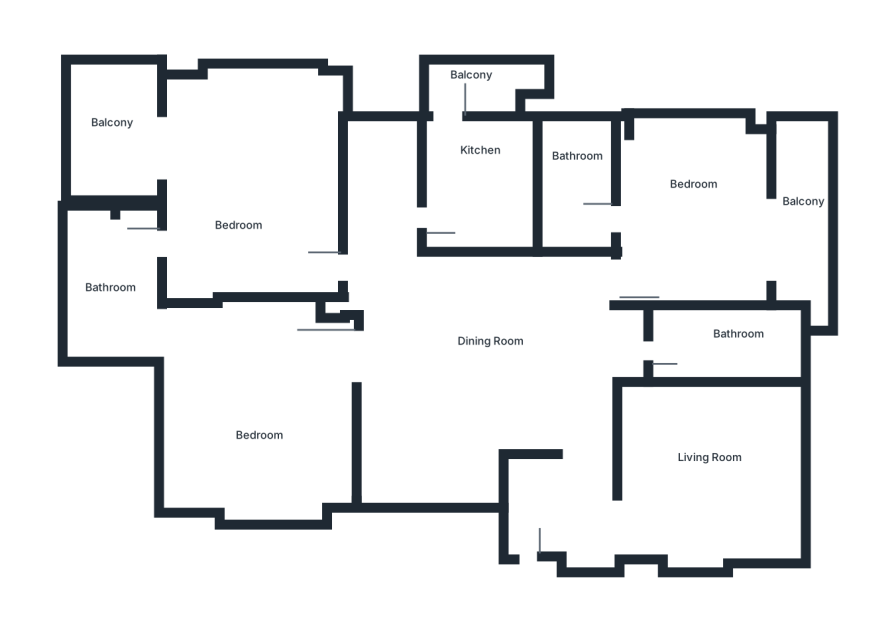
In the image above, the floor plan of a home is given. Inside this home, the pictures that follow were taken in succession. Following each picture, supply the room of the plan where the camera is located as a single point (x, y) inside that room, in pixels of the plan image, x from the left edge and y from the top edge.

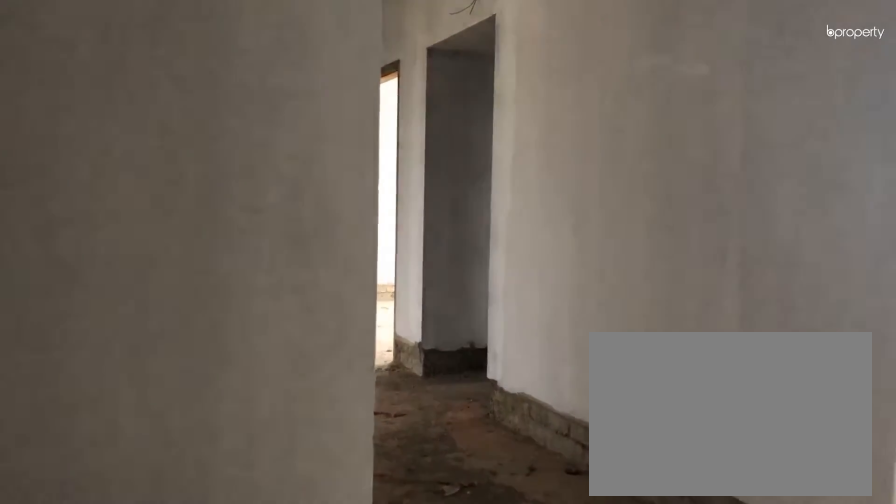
(558, 500)
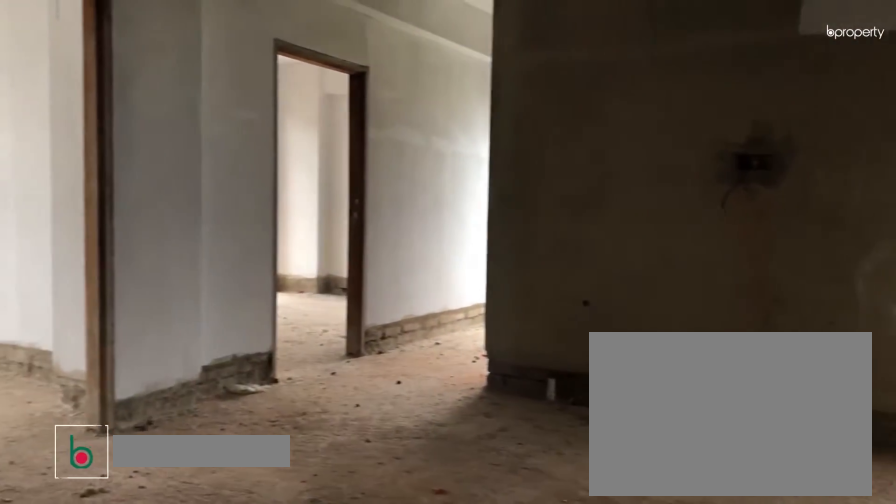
(488, 371)
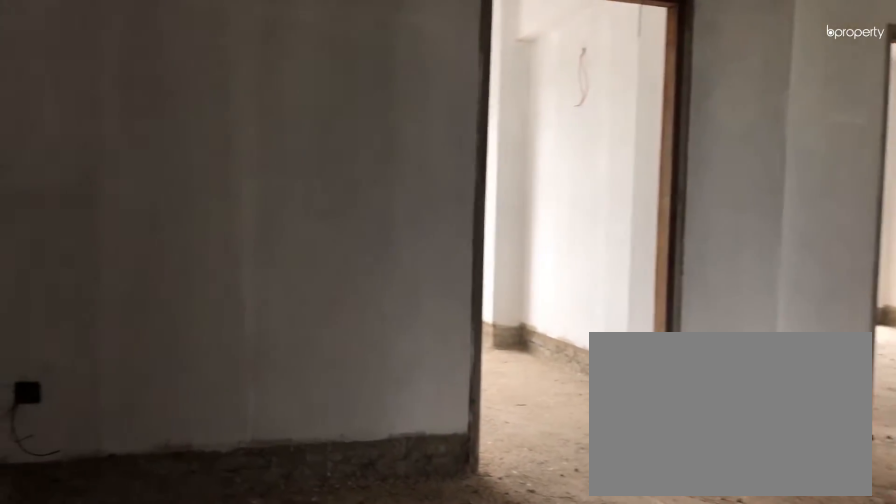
(488, 371)
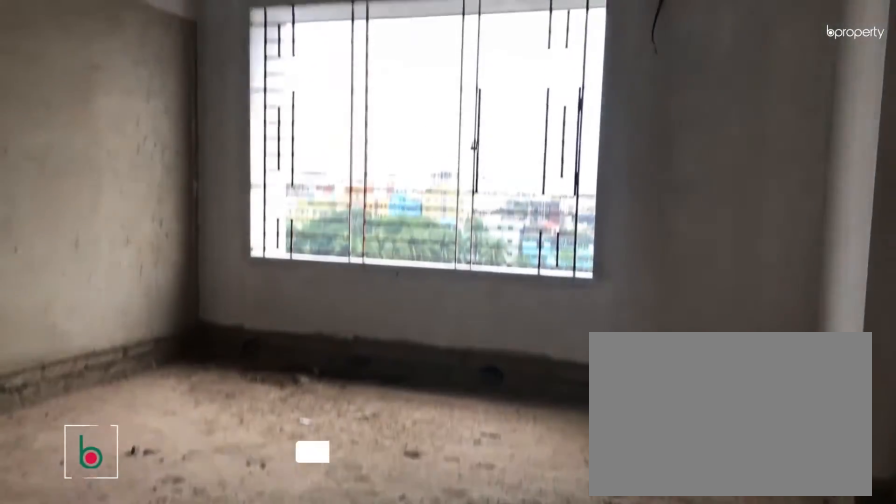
(709, 462)
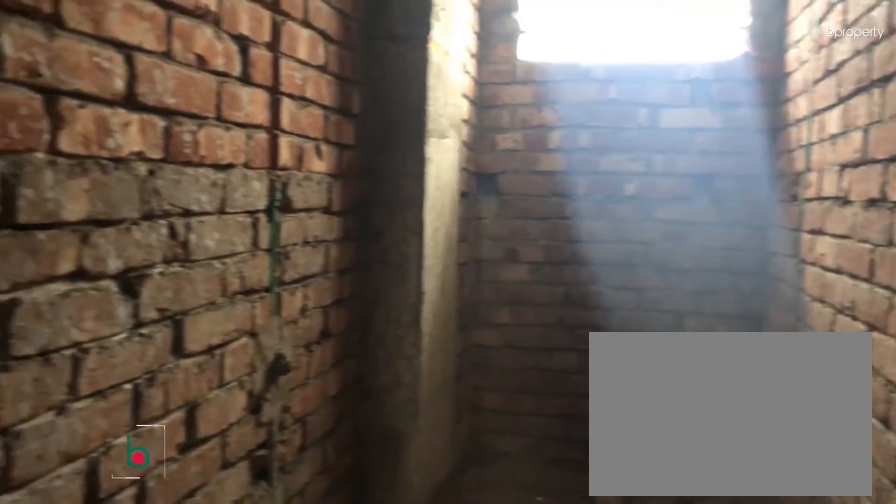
(740, 347)
